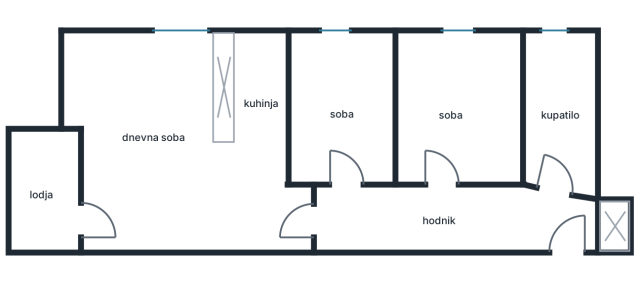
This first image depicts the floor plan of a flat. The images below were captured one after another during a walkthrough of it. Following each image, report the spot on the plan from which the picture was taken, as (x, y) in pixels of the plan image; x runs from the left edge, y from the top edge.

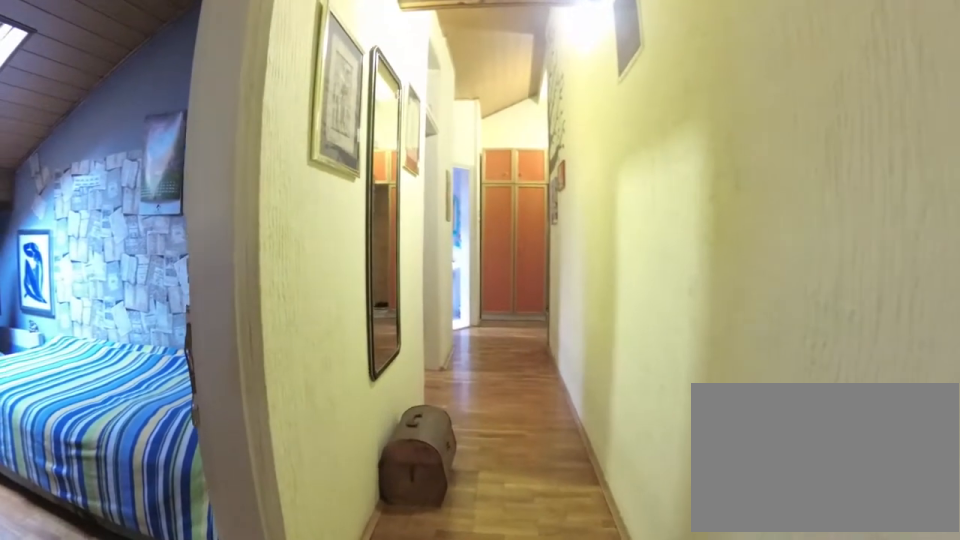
(315, 218)
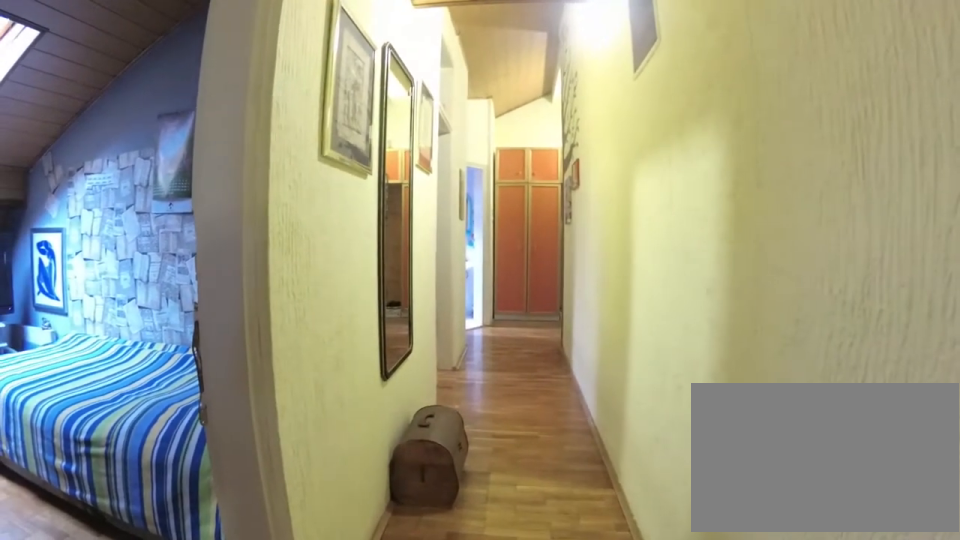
(315, 218)
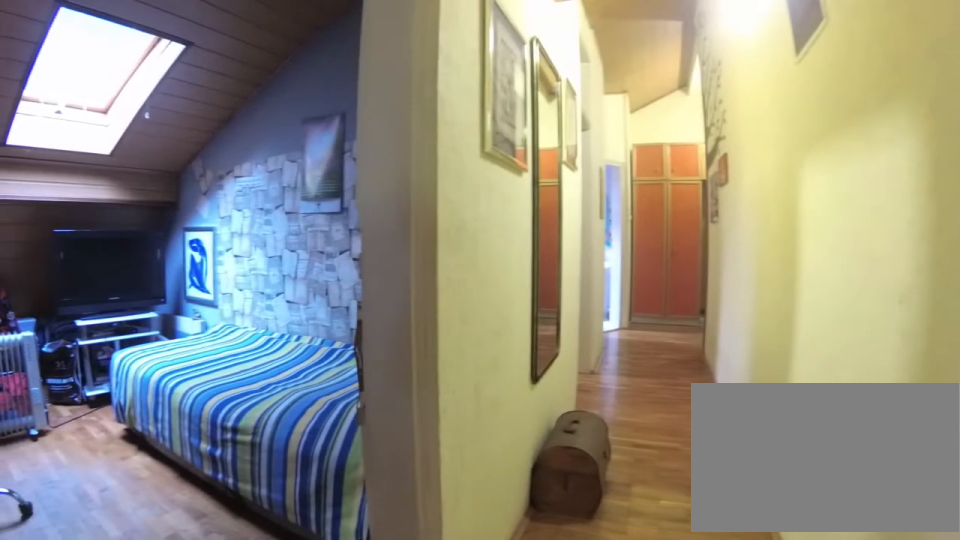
(316, 222)
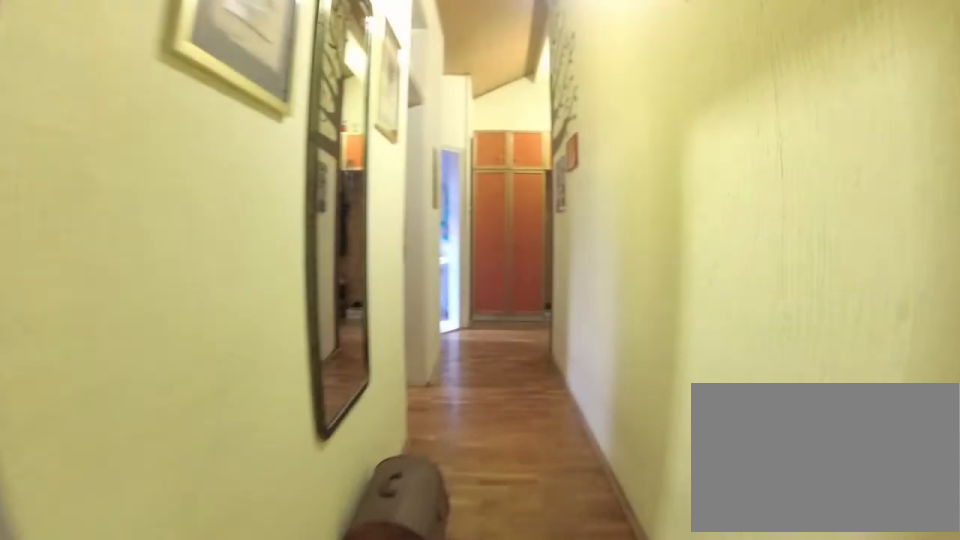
(348, 218)
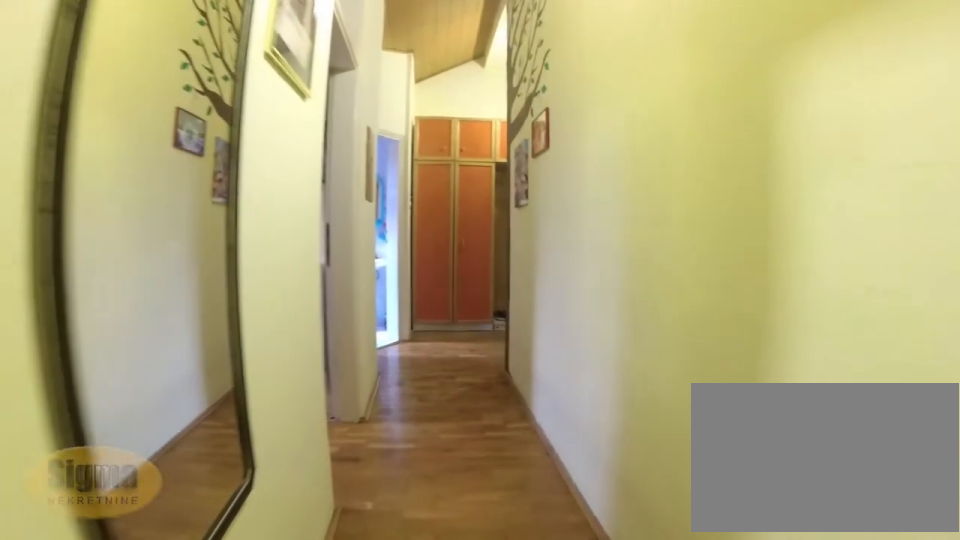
(370, 218)
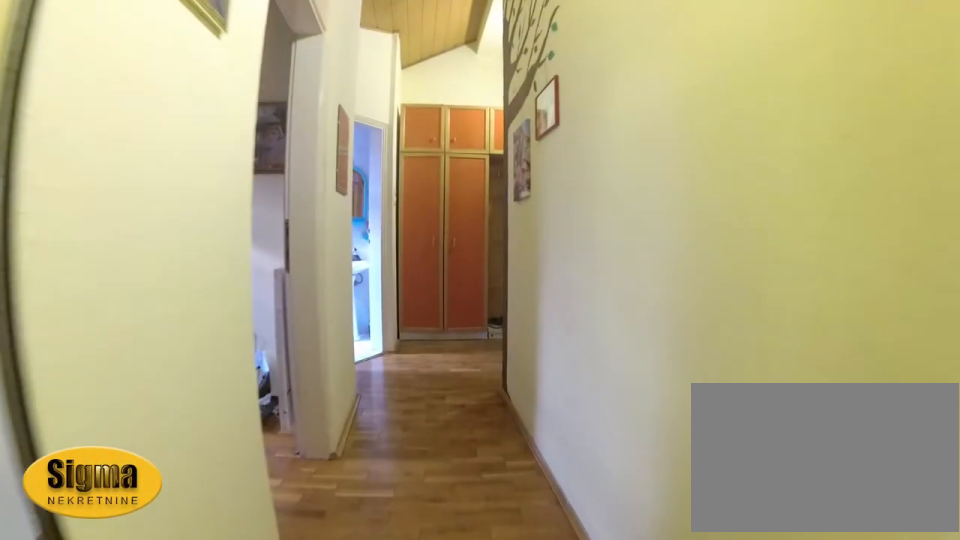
(384, 218)
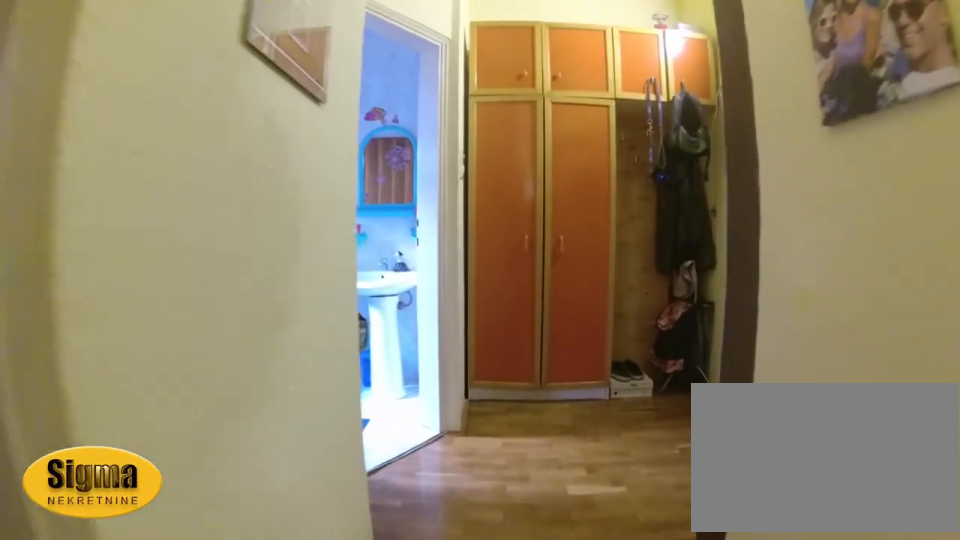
(449, 218)
